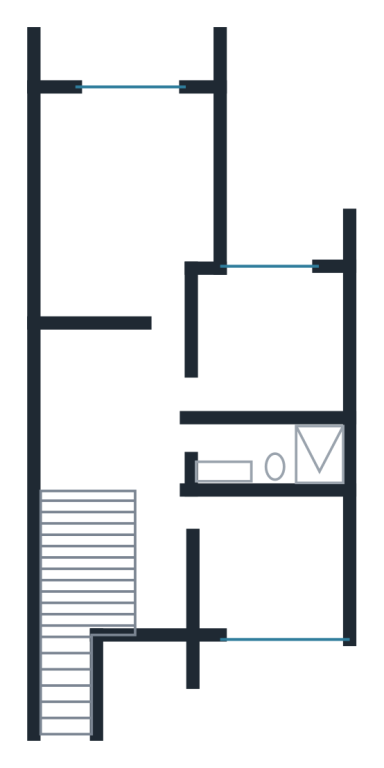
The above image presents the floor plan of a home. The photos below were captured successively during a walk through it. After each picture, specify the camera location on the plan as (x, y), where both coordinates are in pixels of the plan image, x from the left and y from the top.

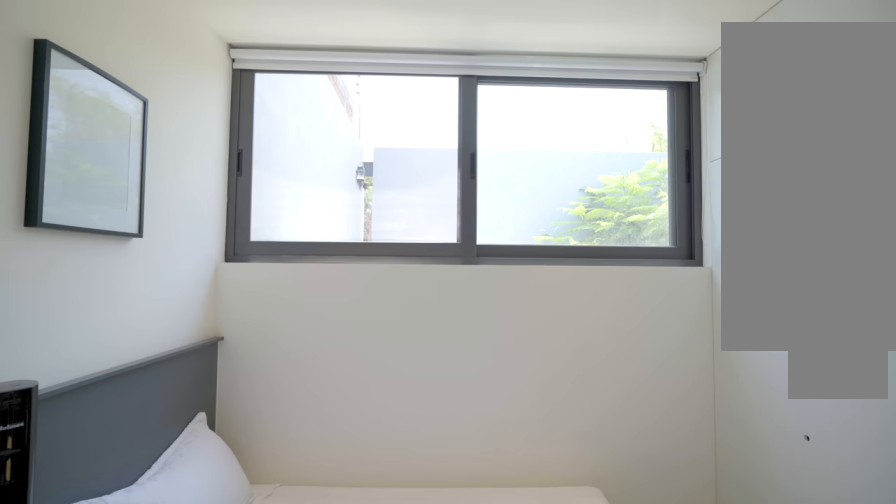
(231, 581)
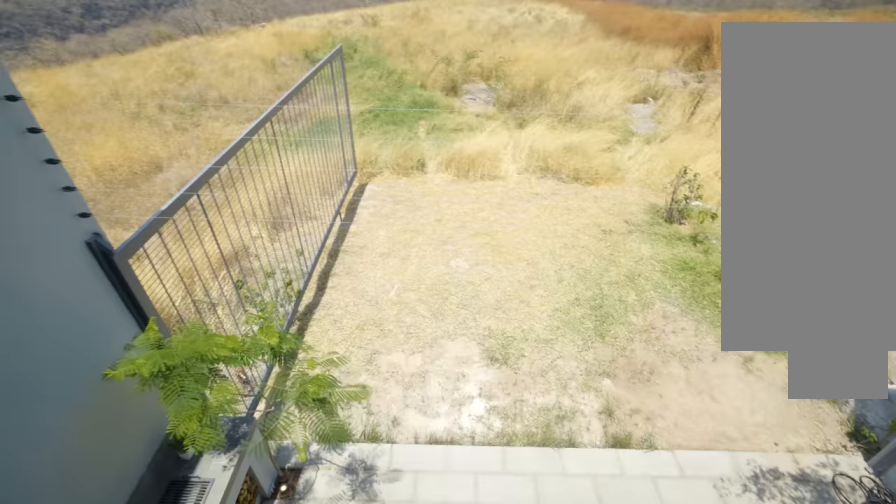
(124, 64)
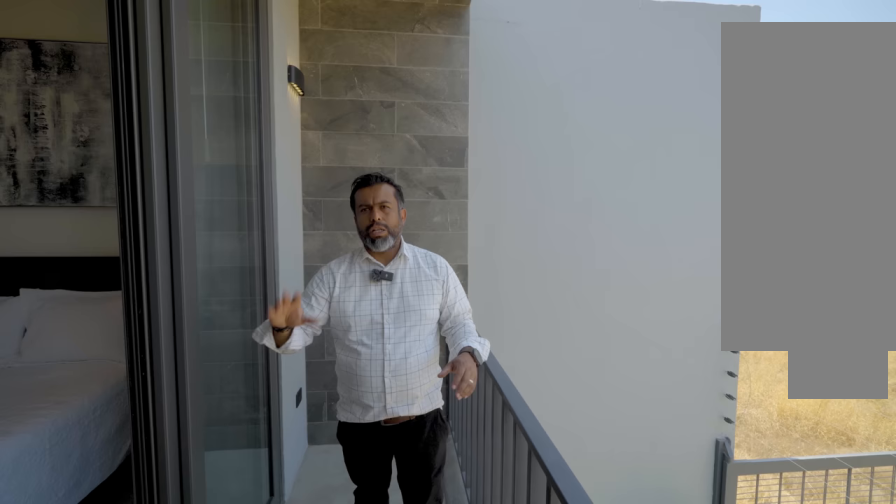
(144, 65)
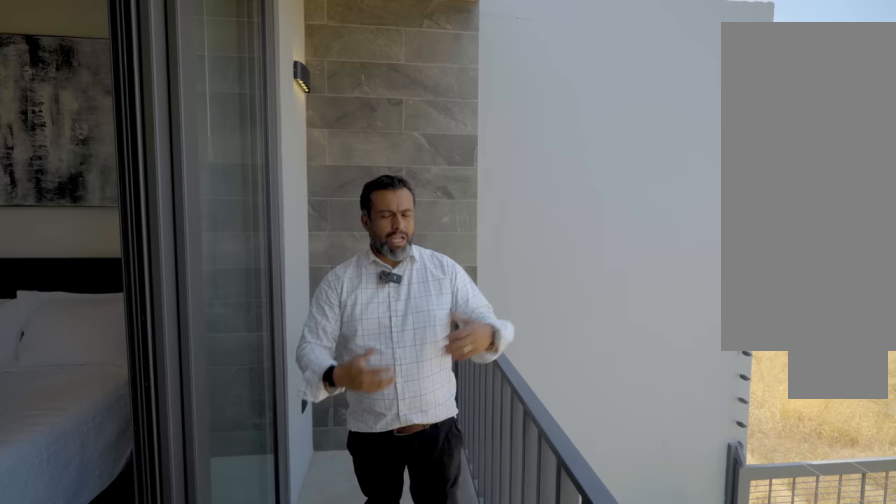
(144, 65)
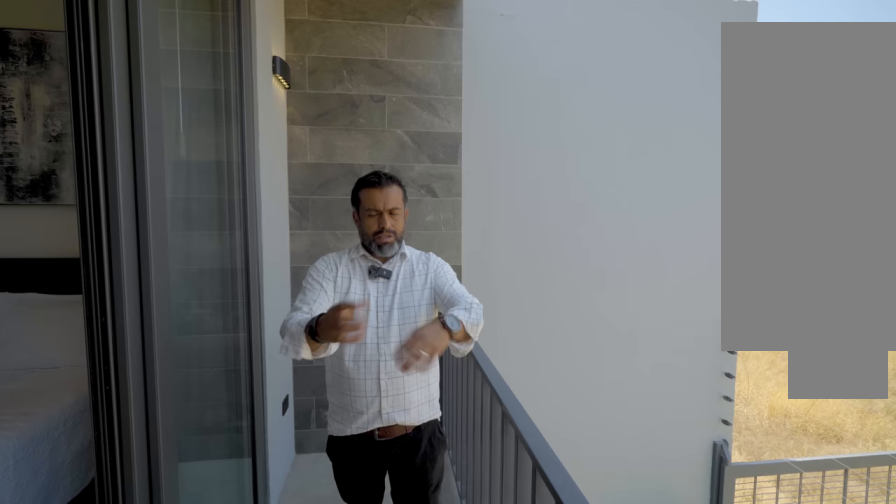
(144, 65)
